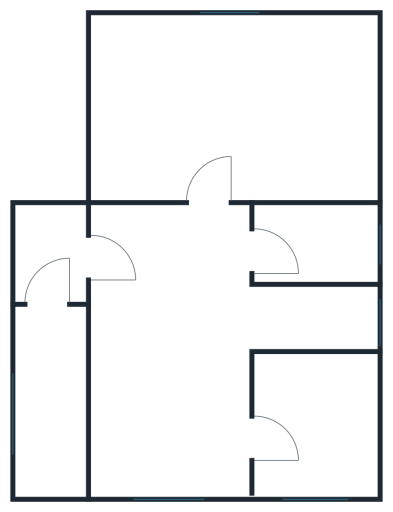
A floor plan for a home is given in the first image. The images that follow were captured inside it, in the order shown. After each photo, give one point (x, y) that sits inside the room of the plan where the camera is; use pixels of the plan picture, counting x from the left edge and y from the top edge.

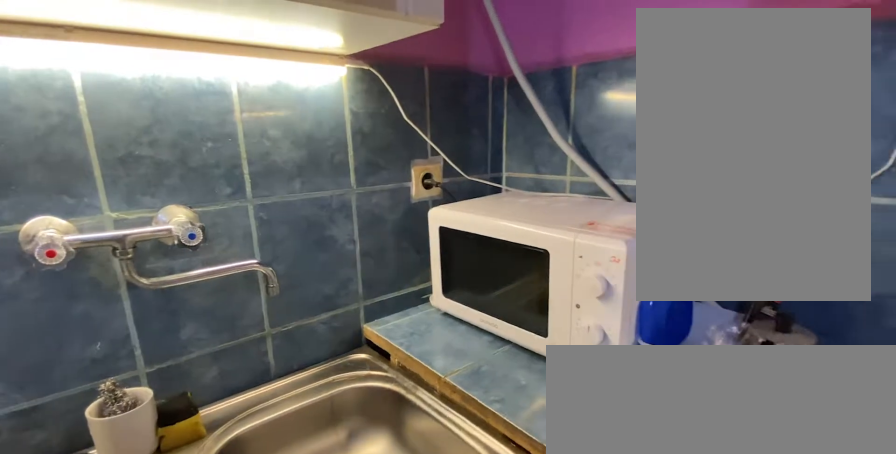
(314, 319)
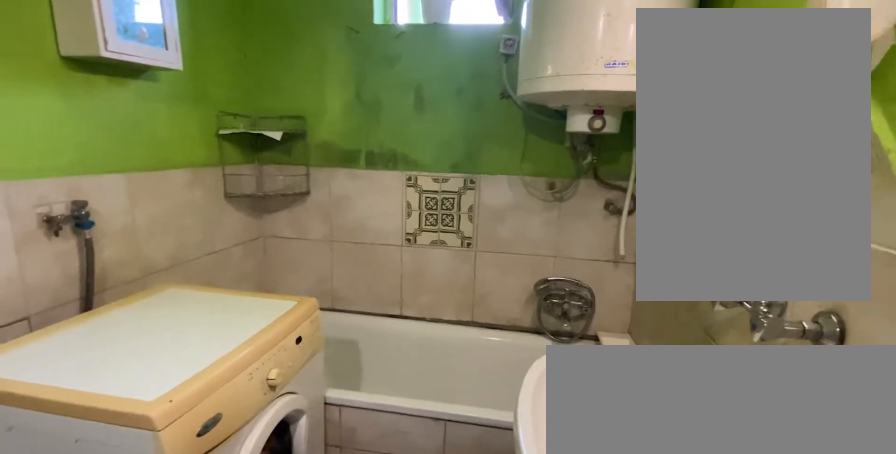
(314, 244)
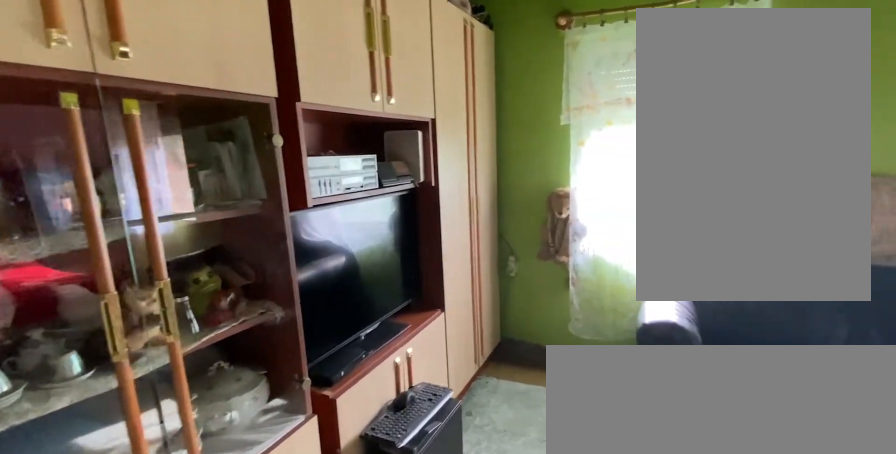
(233, 104)
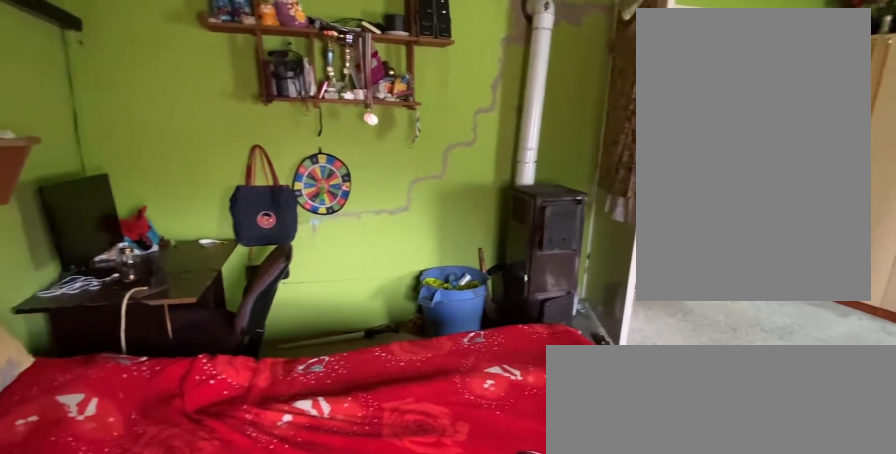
(233, 104)
